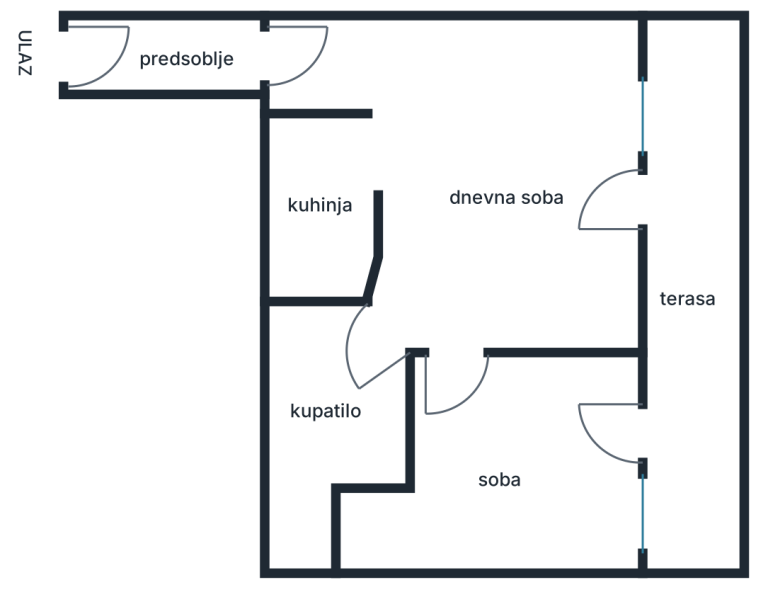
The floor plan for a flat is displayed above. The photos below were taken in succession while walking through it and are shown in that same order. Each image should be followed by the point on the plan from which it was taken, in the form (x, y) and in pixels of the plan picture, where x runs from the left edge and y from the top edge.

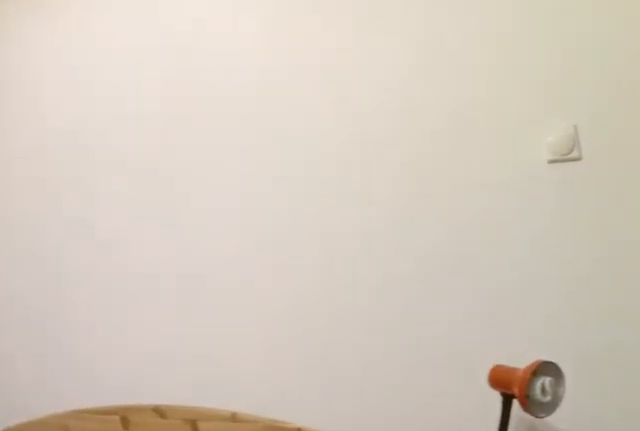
(445, 420)
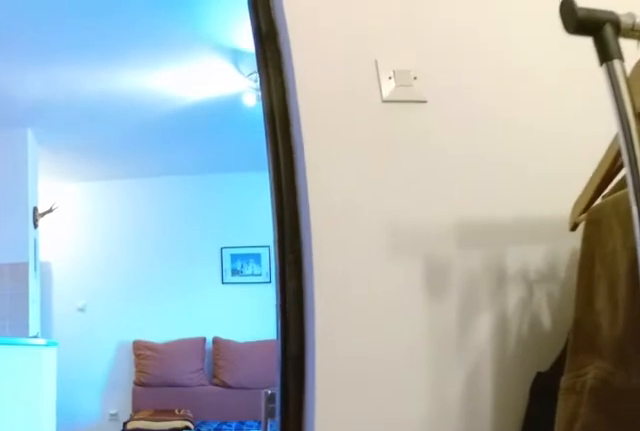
(453, 424)
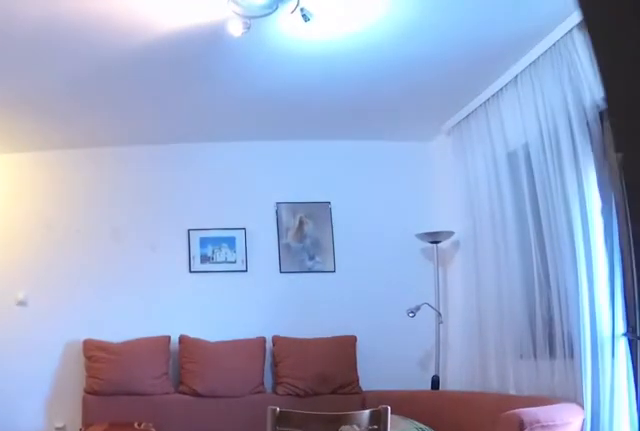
(453, 392)
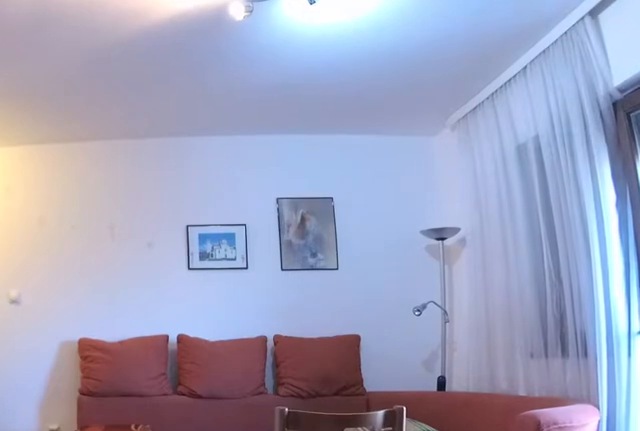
(453, 386)
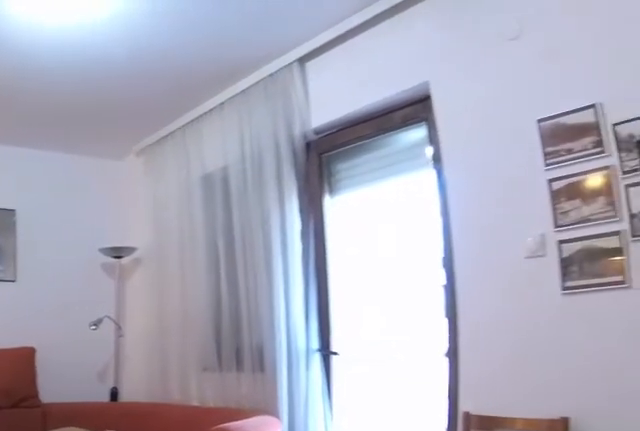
(445, 369)
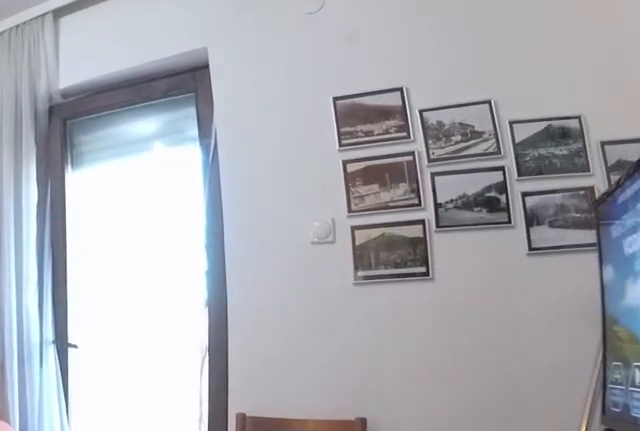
(507, 291)
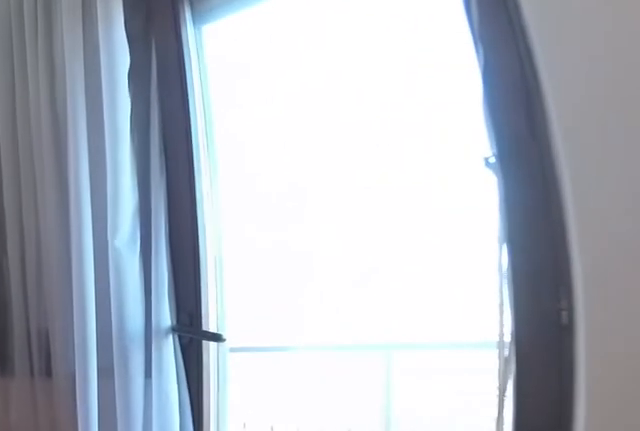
(557, 254)
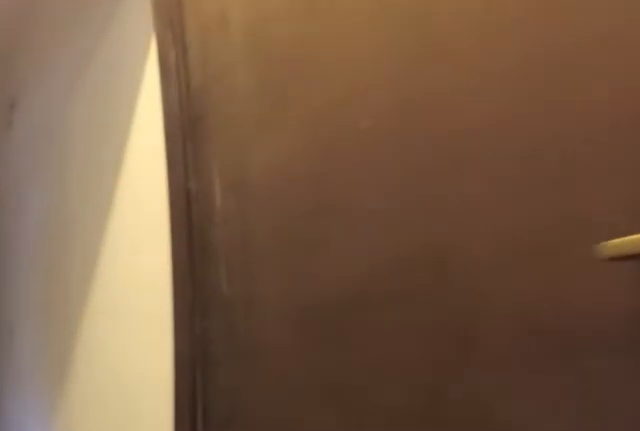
(346, 75)
